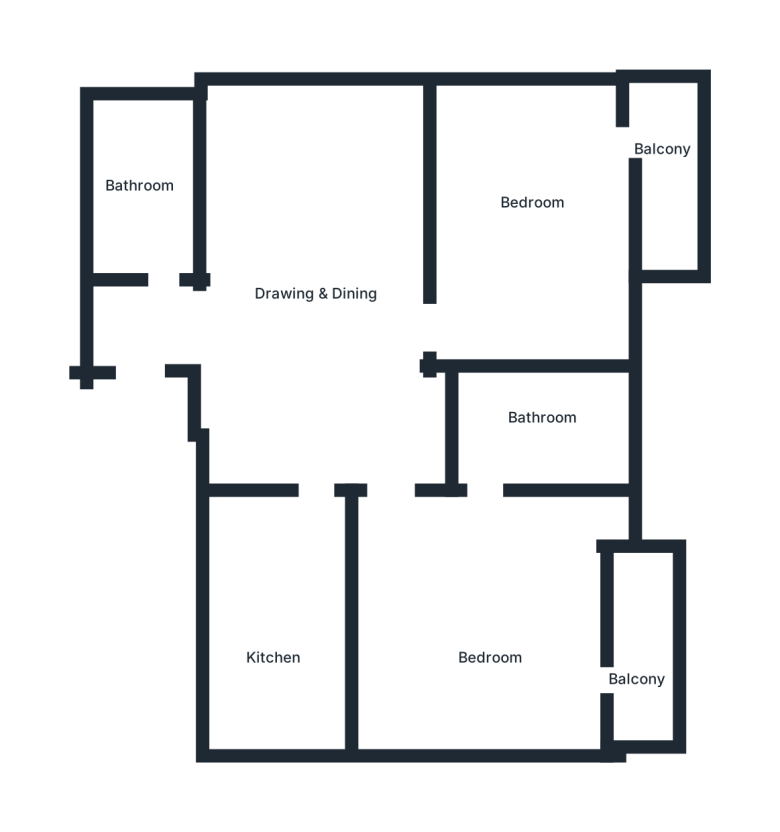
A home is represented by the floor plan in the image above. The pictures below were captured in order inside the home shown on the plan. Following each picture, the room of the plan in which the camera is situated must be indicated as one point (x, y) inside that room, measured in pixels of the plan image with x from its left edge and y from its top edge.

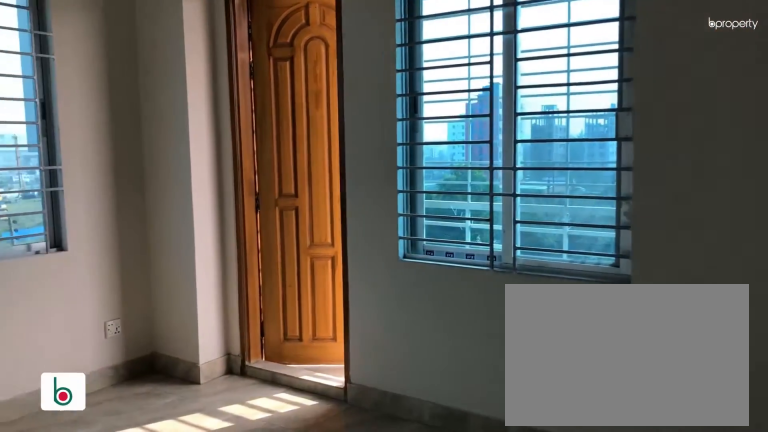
(509, 229)
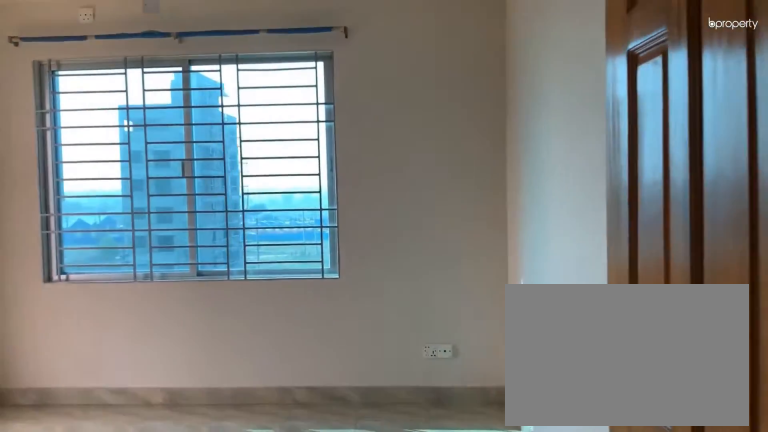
(486, 629)
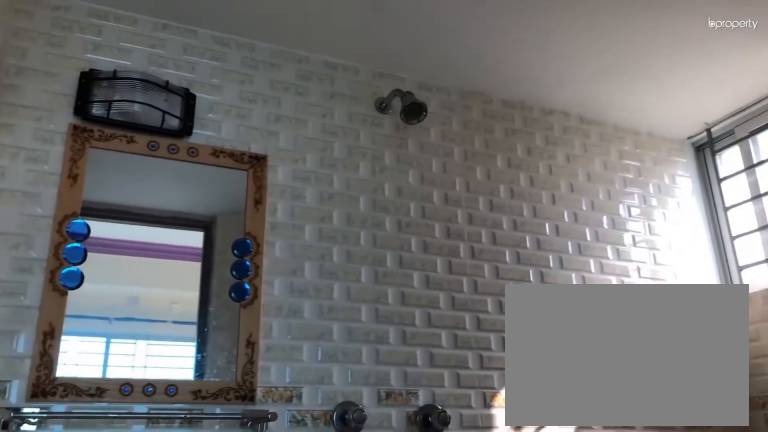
(528, 419)
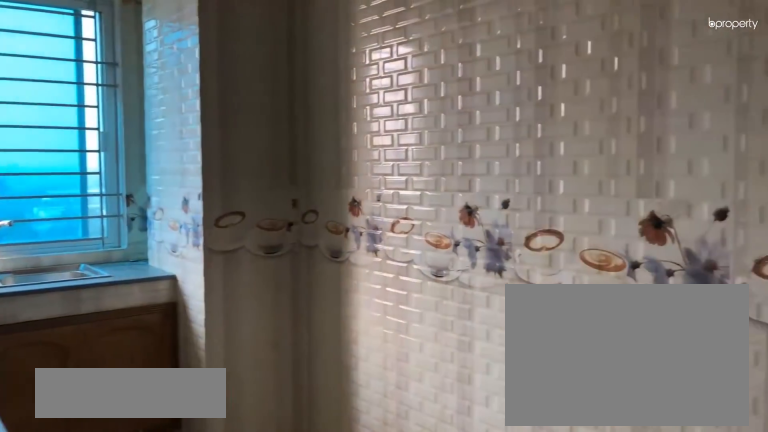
(287, 643)
